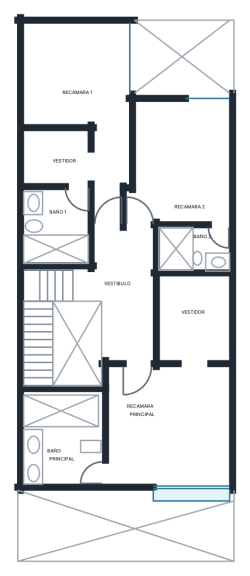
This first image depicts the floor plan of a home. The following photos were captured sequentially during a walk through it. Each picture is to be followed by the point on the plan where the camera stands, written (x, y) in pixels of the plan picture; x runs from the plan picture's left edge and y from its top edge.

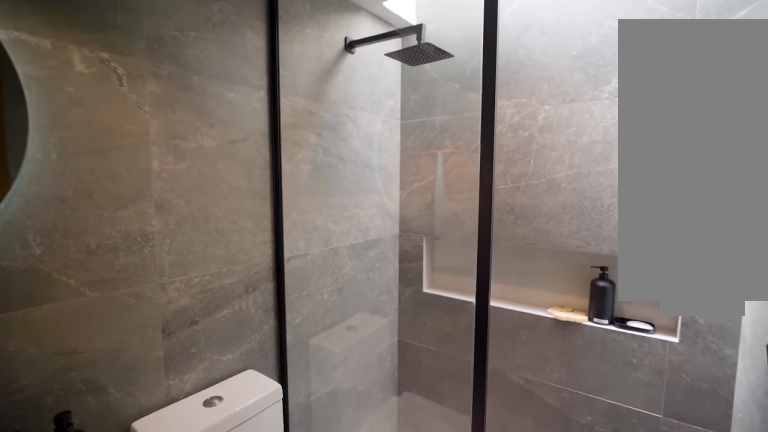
(218, 234)
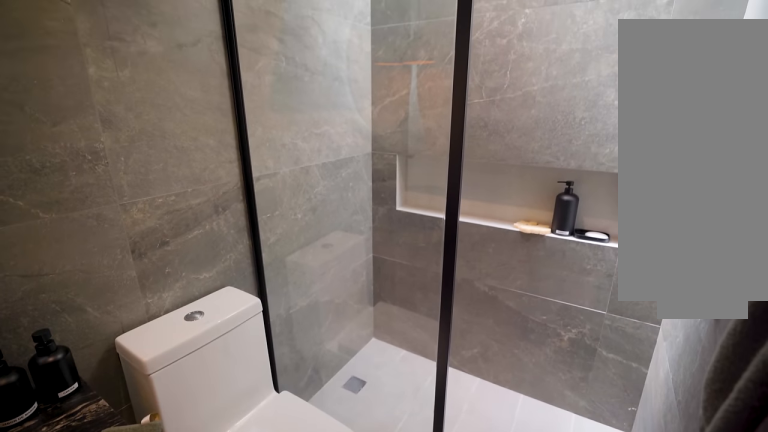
(217, 237)
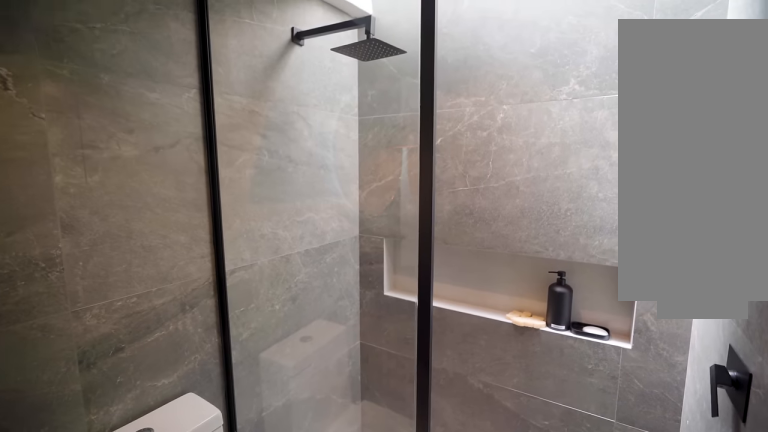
(217, 237)
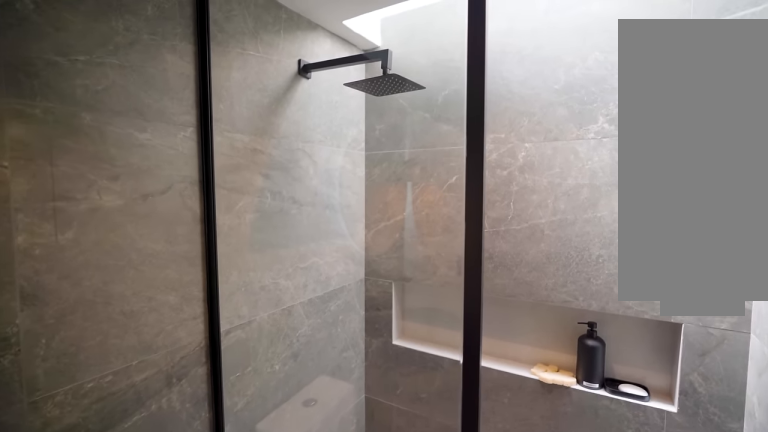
(217, 236)
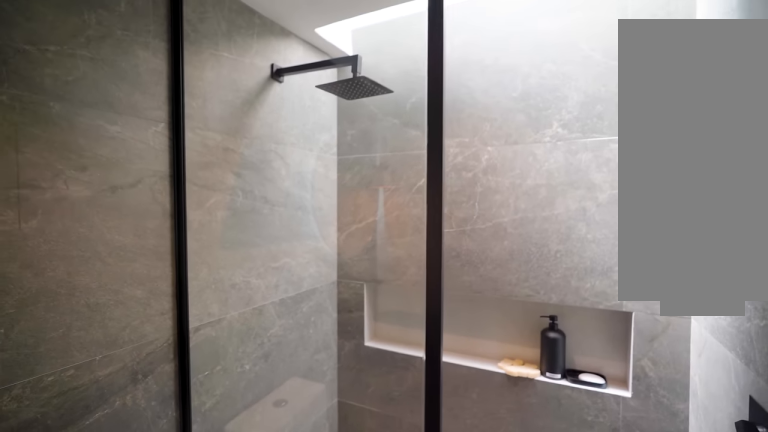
(210, 247)
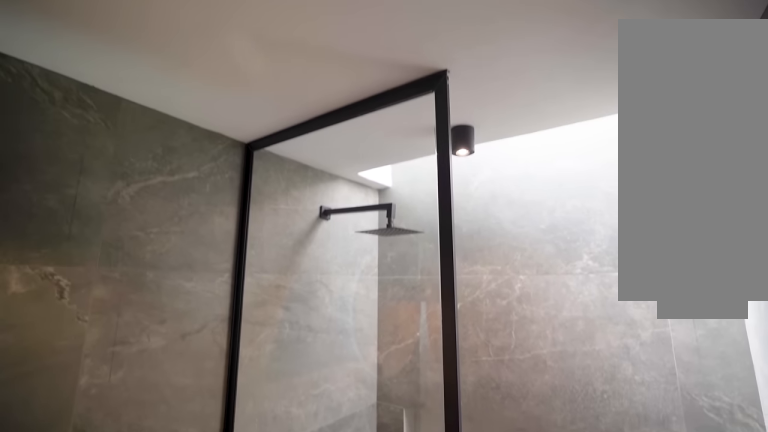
(211, 246)
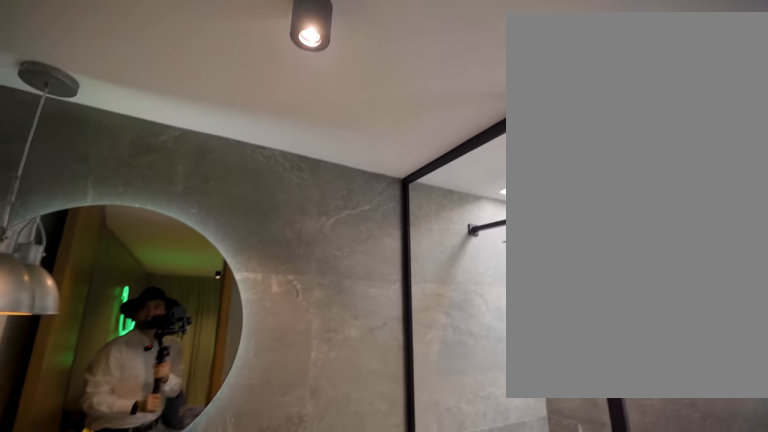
(213, 241)
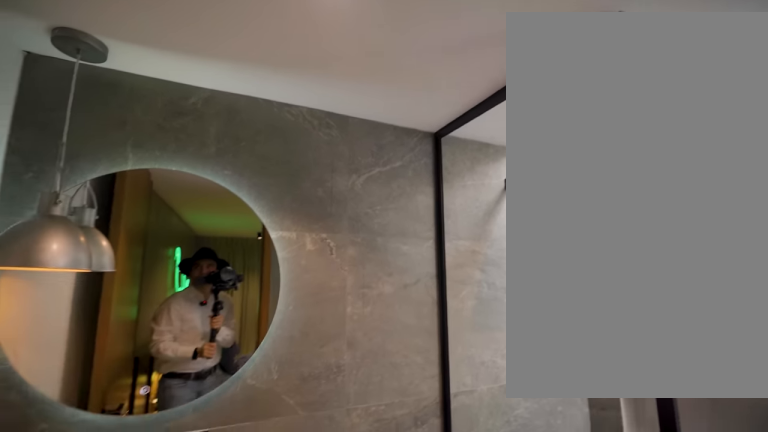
(214, 241)
